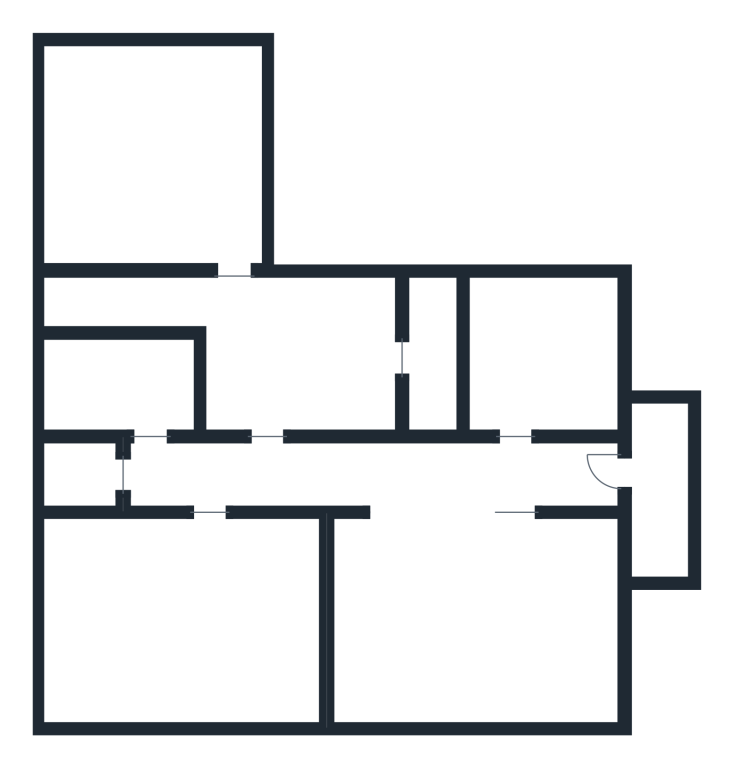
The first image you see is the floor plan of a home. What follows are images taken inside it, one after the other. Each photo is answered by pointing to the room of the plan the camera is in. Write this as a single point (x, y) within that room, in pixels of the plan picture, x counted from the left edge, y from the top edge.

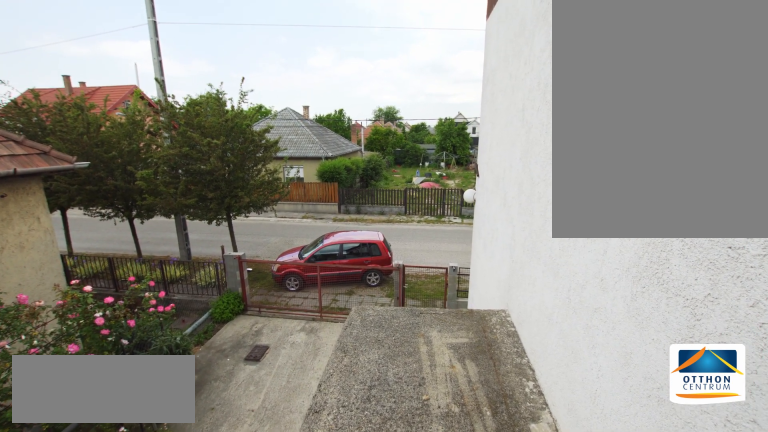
(662, 480)
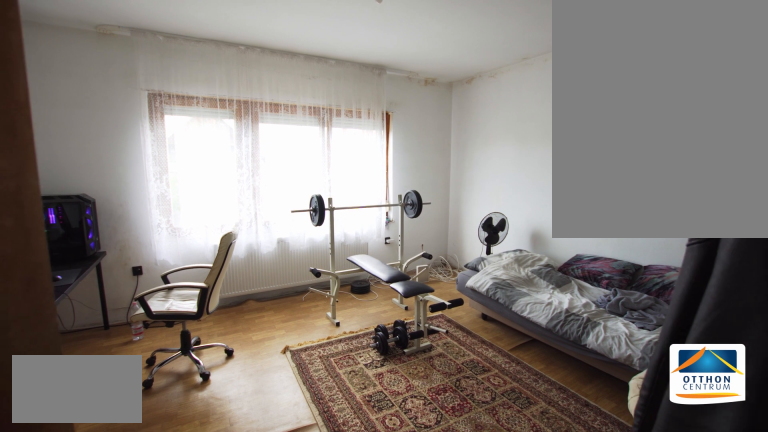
(176, 624)
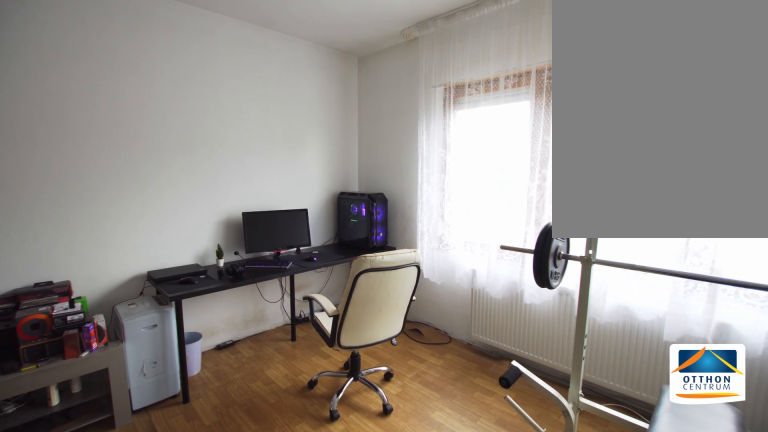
(176, 624)
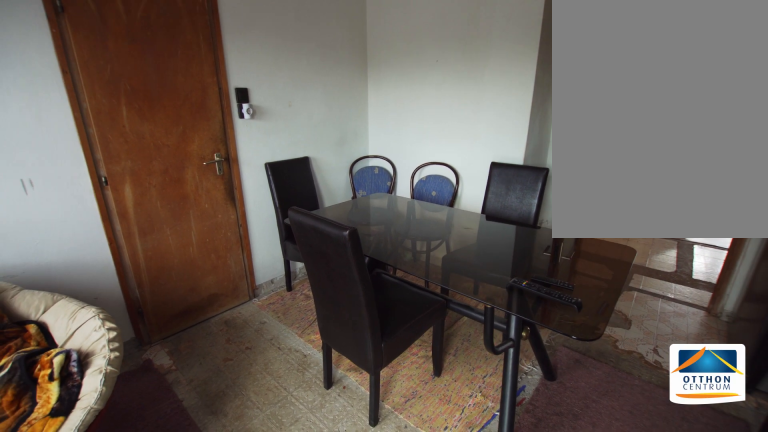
(316, 356)
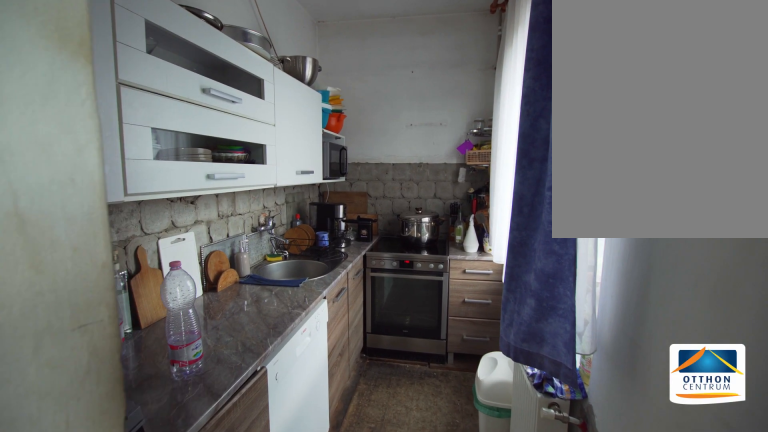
(124, 302)
